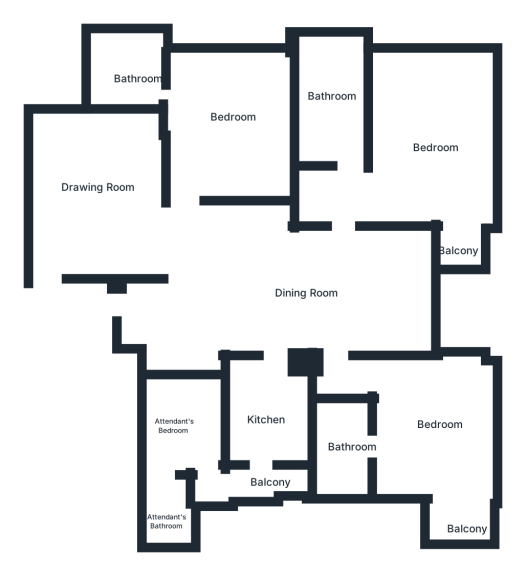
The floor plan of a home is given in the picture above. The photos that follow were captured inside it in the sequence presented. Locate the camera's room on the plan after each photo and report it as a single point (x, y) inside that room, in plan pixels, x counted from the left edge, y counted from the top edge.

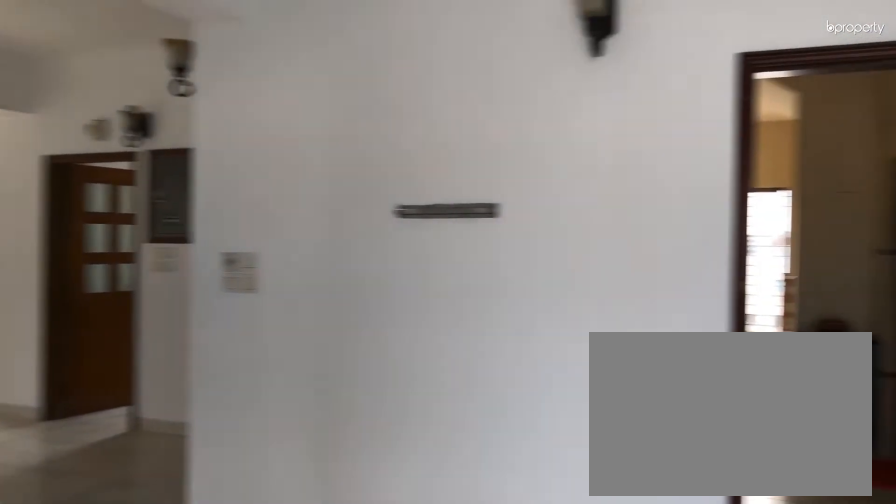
(110, 222)
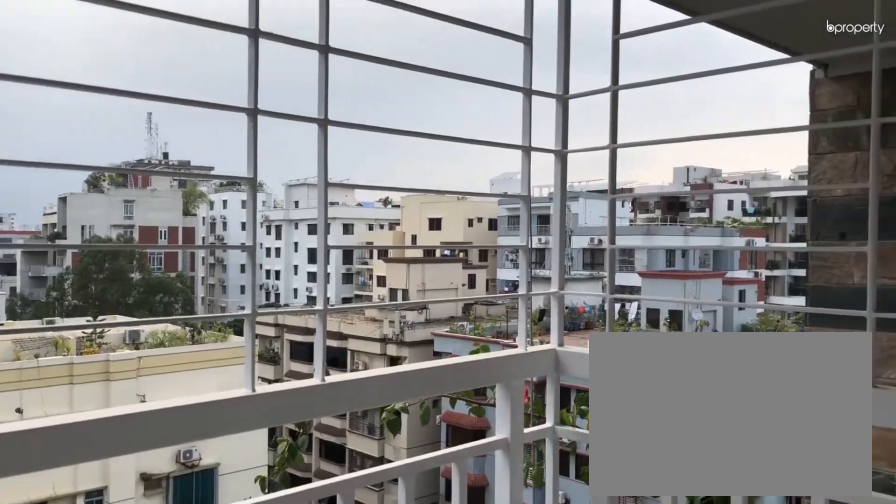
(462, 231)
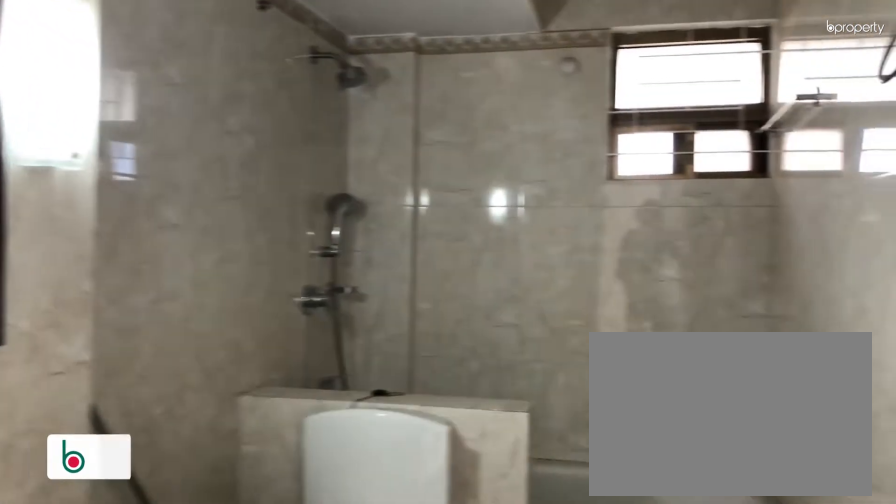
(338, 107)
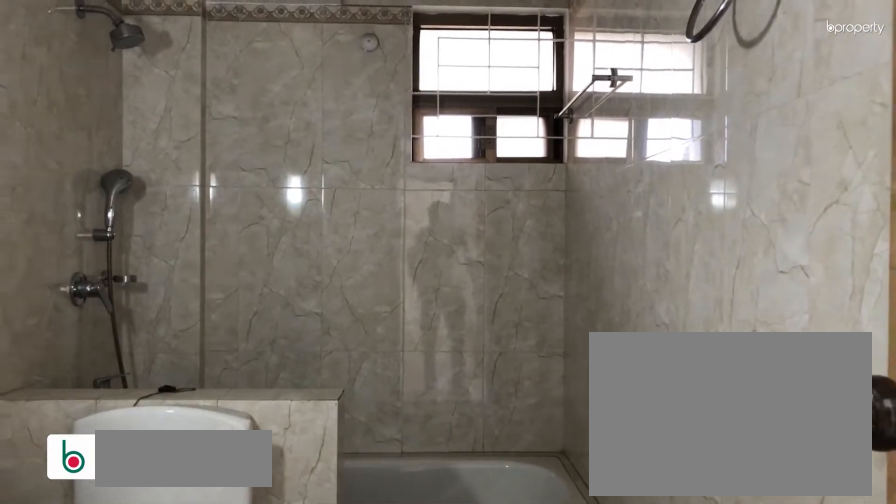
(338, 107)
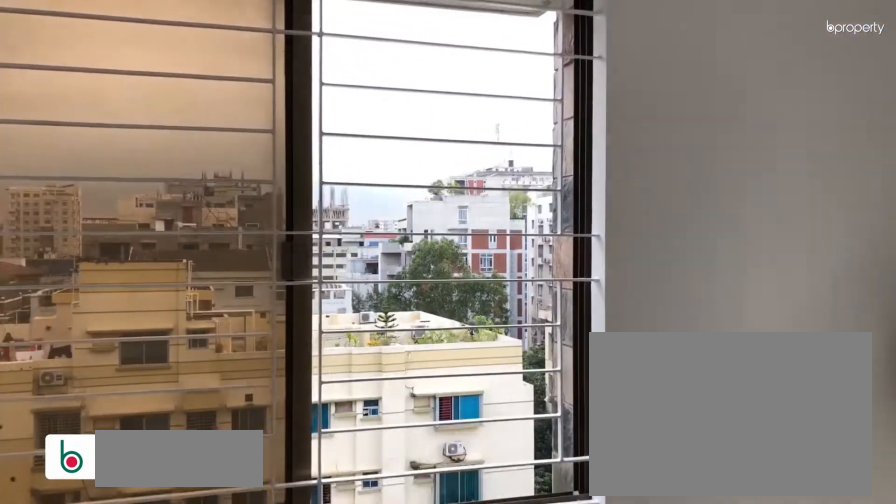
(448, 445)
